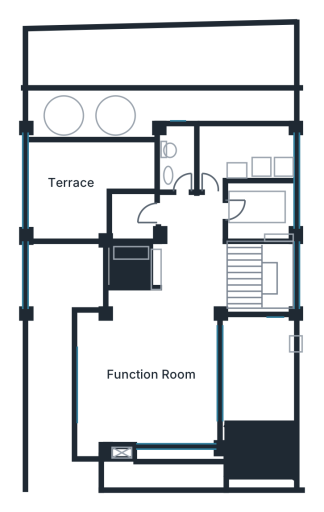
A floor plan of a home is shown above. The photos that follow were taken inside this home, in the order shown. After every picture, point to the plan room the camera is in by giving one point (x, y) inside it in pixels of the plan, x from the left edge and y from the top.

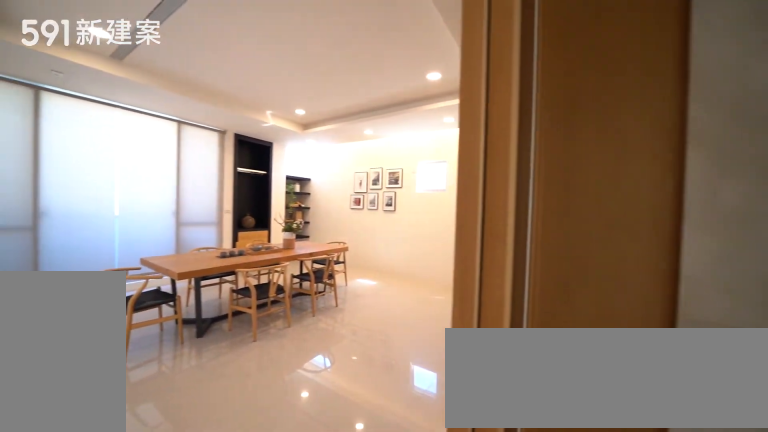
(148, 373)
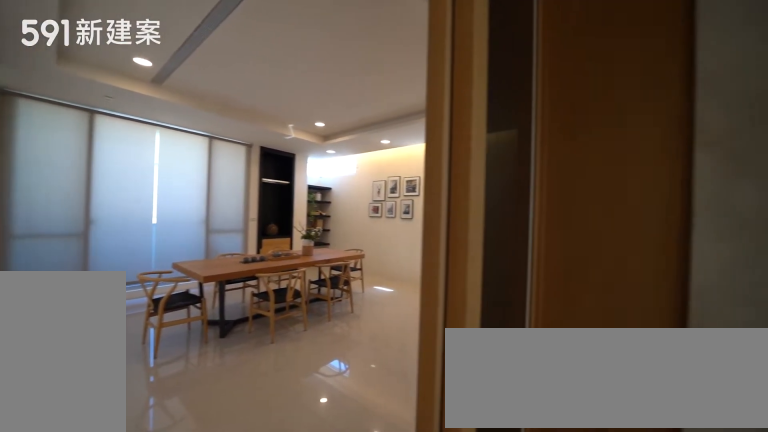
(148, 373)
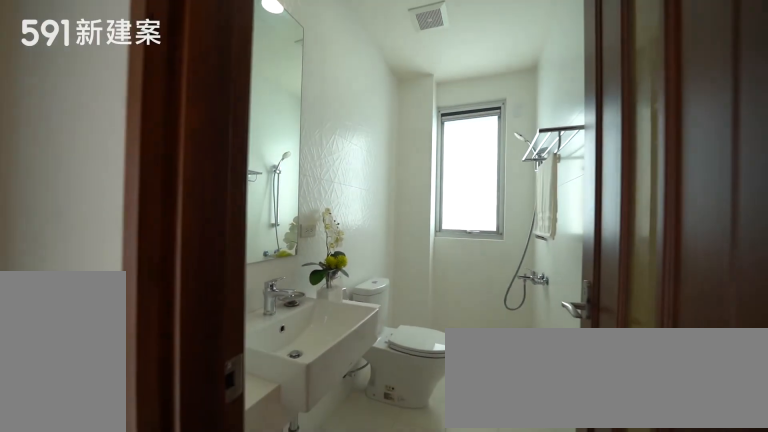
(179, 152)
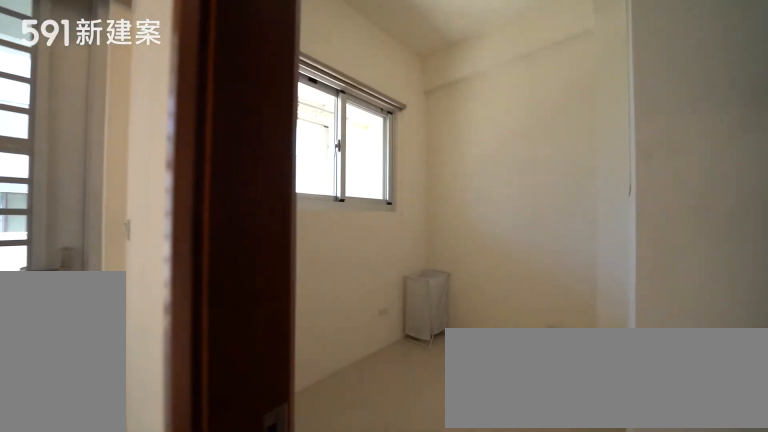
(265, 210)
